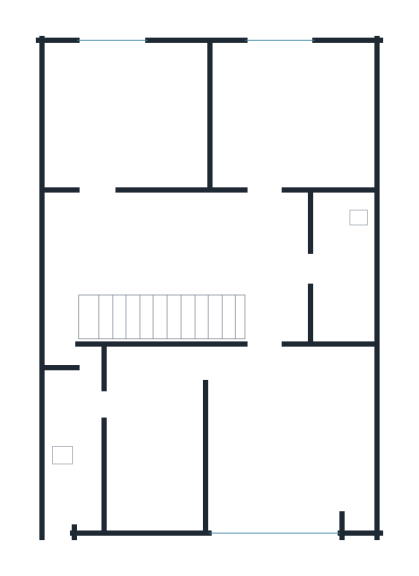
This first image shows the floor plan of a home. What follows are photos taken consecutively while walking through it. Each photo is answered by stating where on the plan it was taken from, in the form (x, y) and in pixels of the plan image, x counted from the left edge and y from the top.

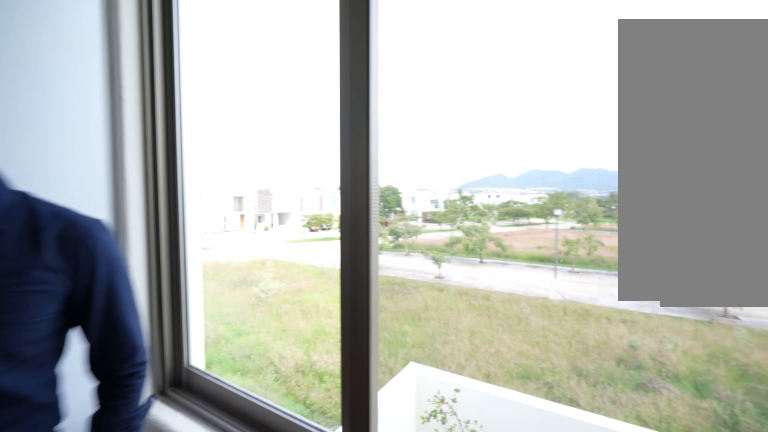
(142, 89)
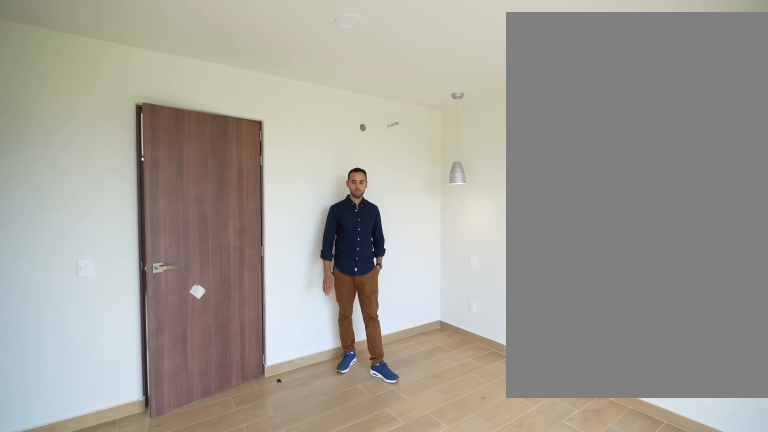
(226, 511)
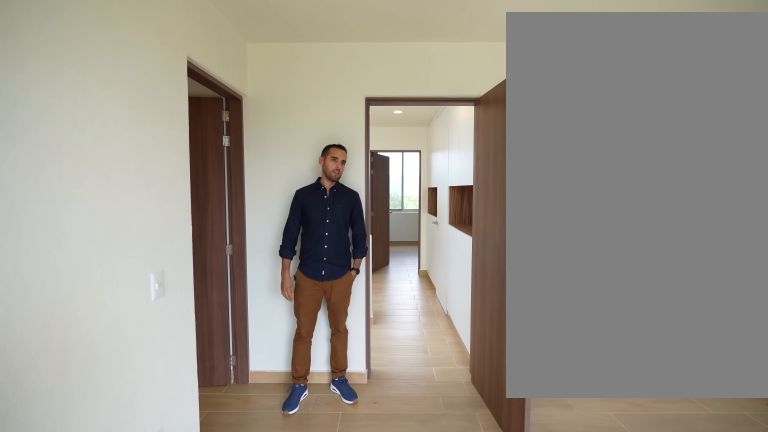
(255, 516)
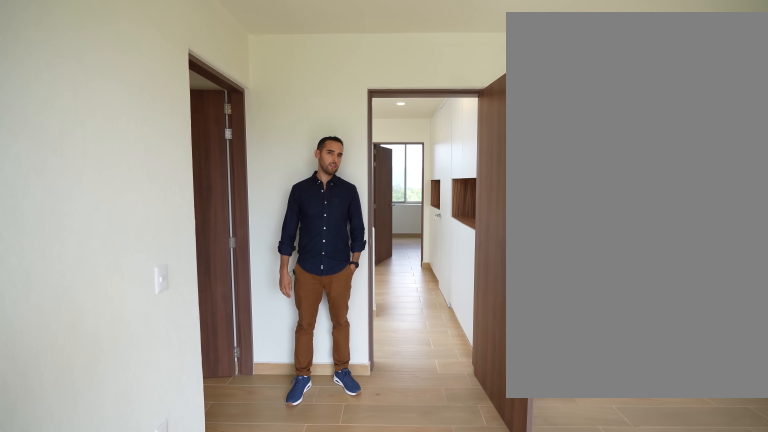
(255, 516)
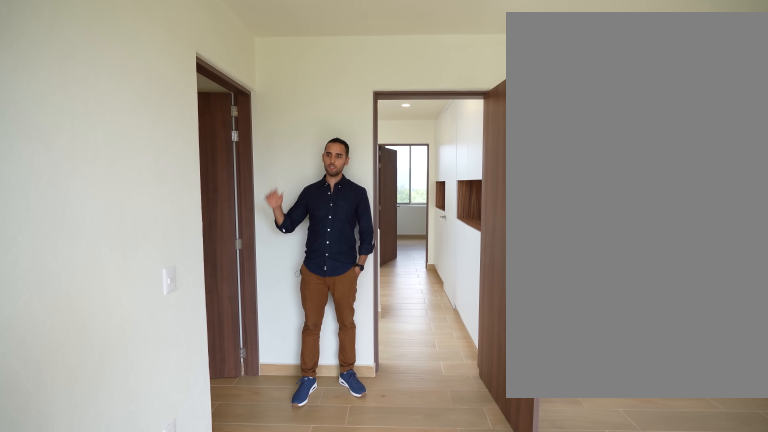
(256, 516)
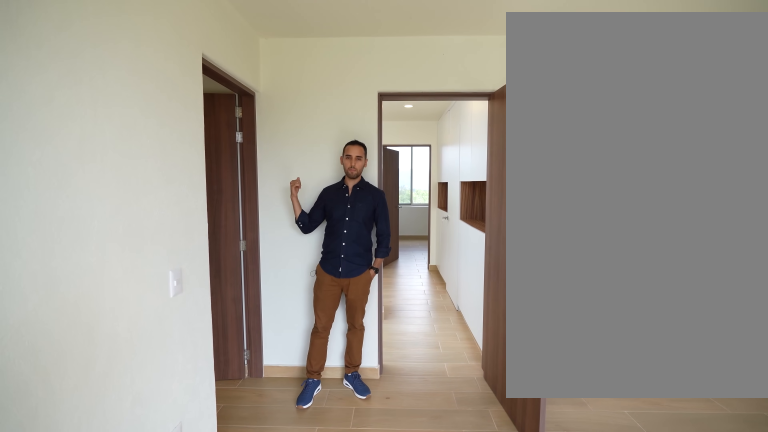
(256, 516)
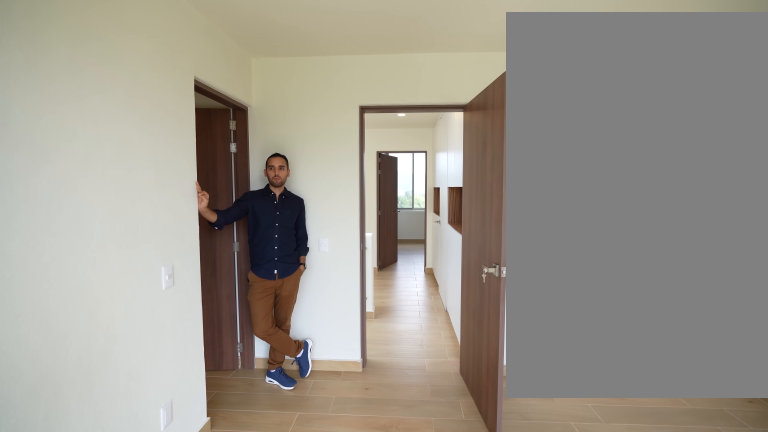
(259, 516)
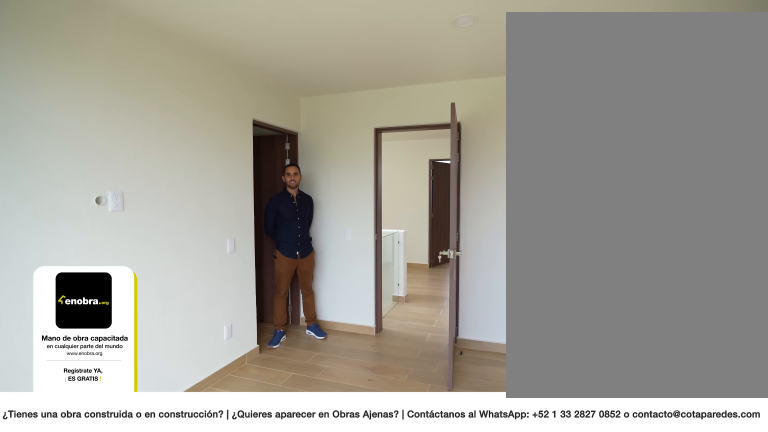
(316, 505)
